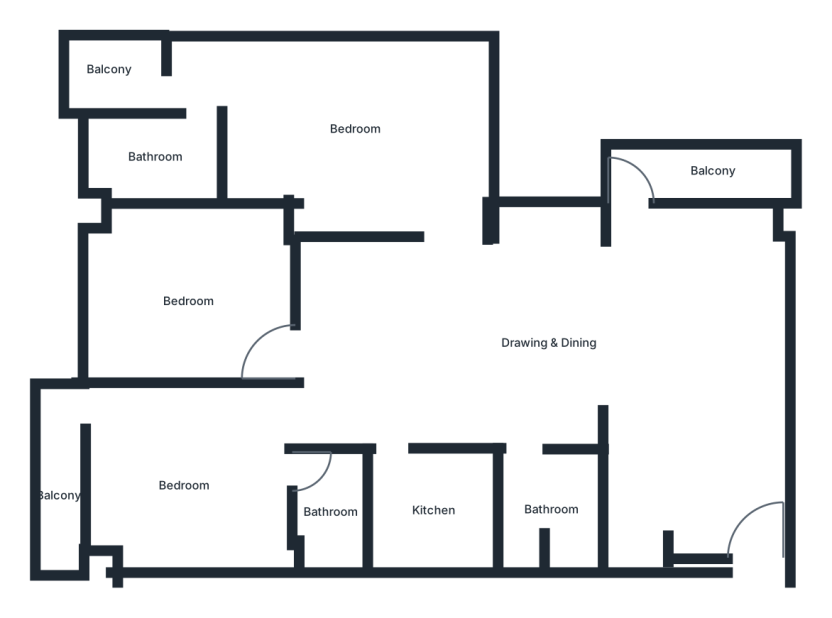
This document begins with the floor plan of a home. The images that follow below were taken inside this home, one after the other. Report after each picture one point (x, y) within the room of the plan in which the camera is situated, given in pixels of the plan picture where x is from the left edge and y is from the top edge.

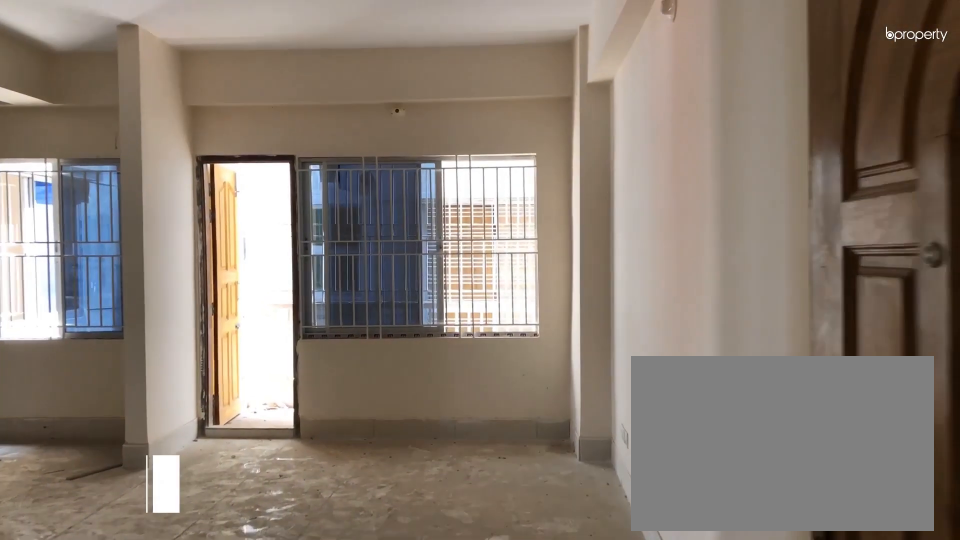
(751, 526)
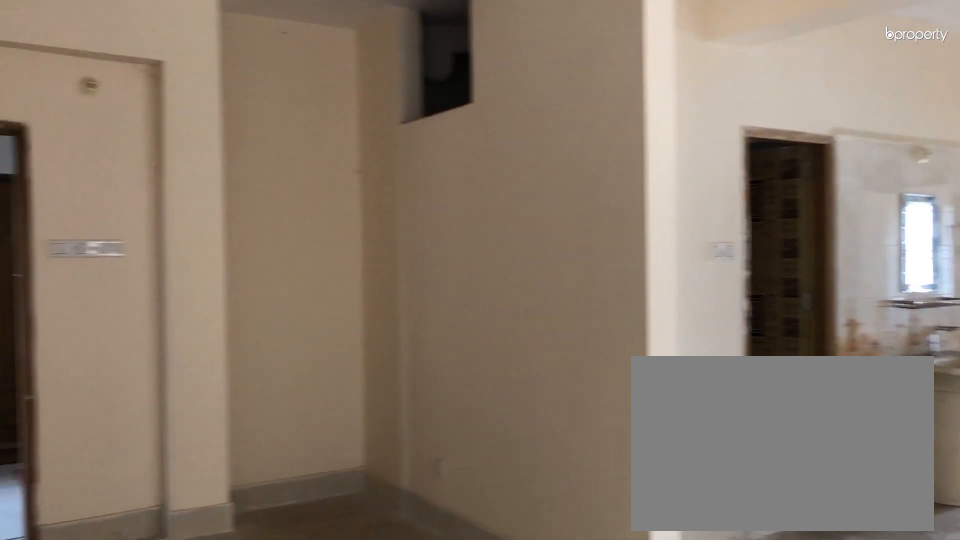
(689, 458)
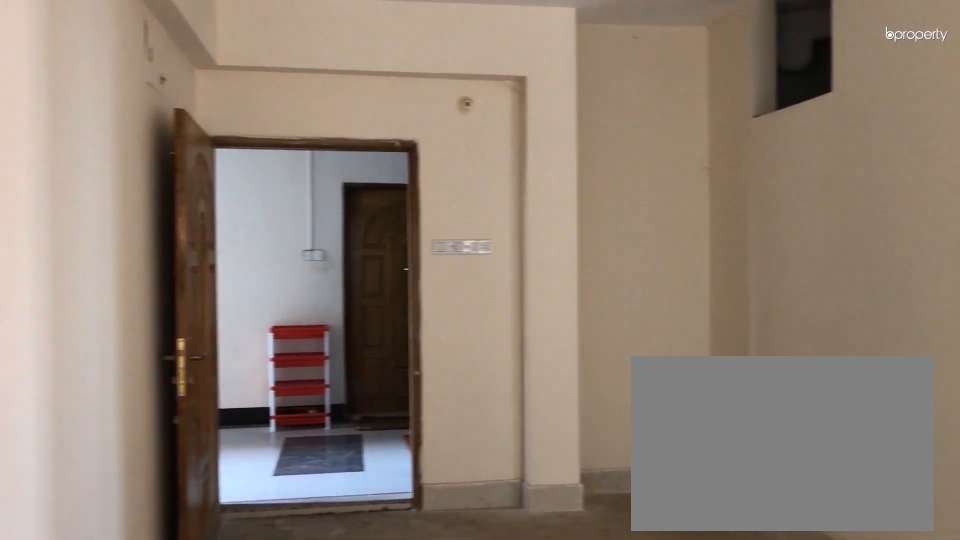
(689, 458)
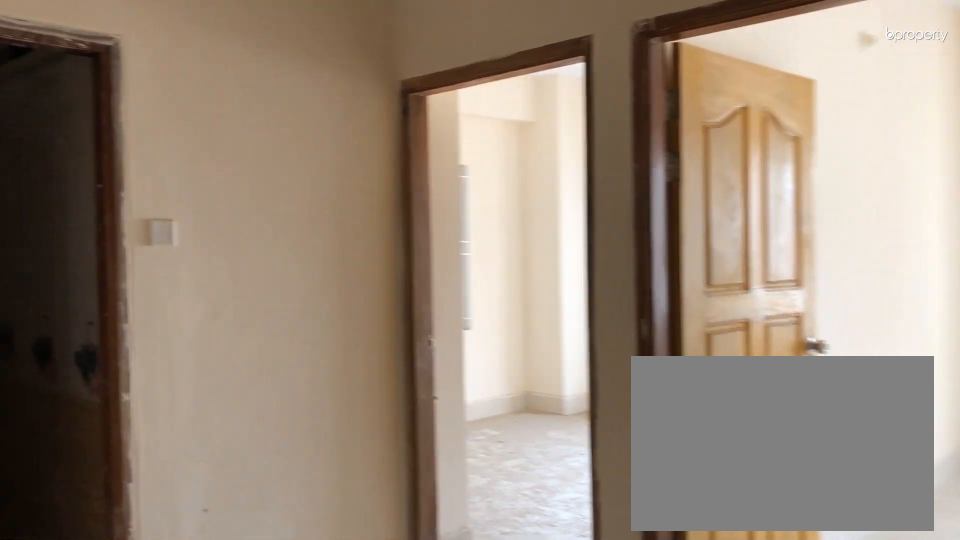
(449, 347)
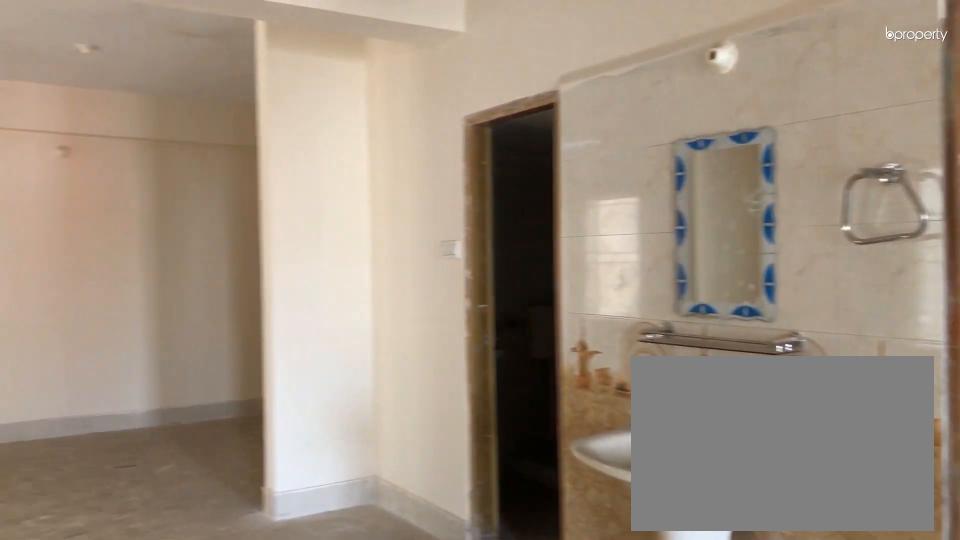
(449, 347)
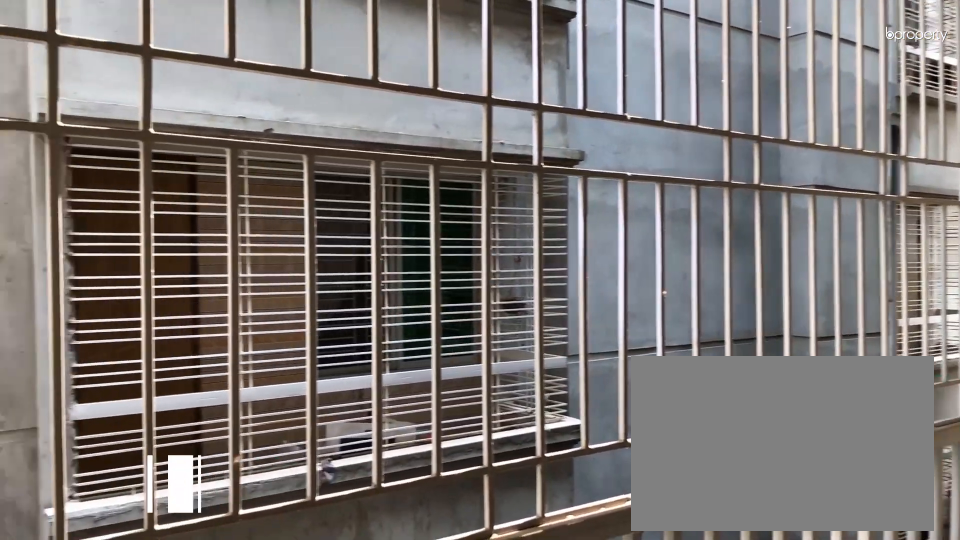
(713, 170)
